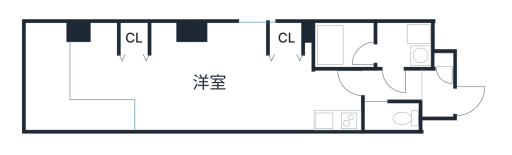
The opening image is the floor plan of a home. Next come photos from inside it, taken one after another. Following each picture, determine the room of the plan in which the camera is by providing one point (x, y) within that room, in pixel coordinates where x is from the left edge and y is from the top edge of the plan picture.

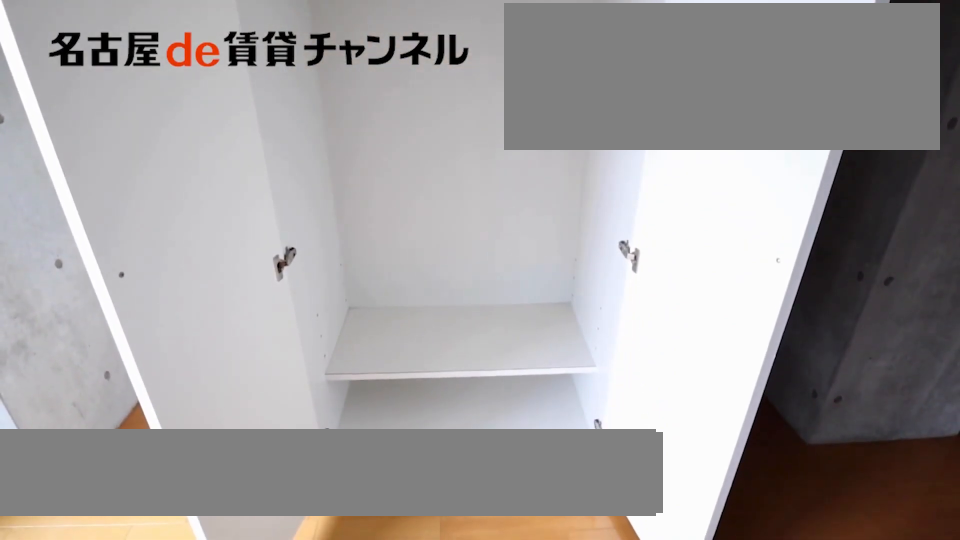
(132, 38)
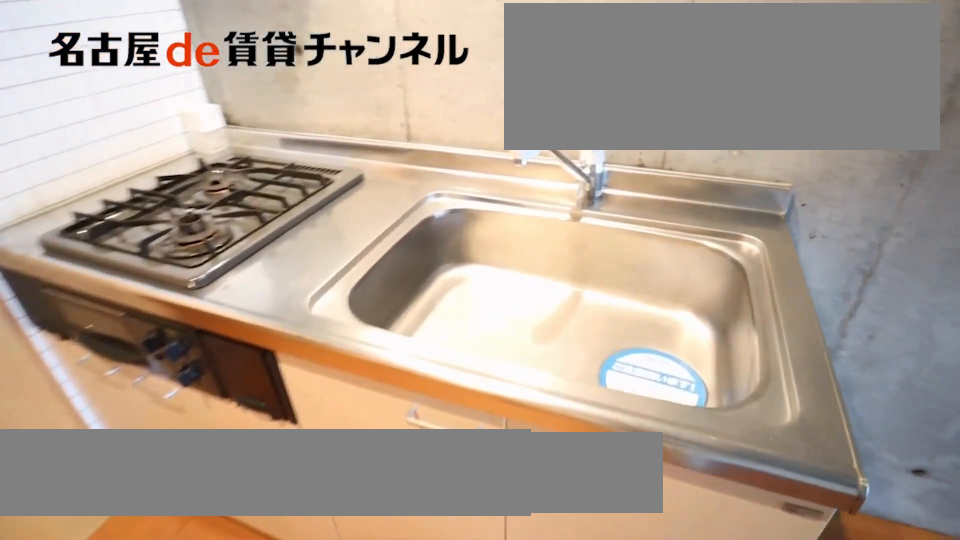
(338, 118)
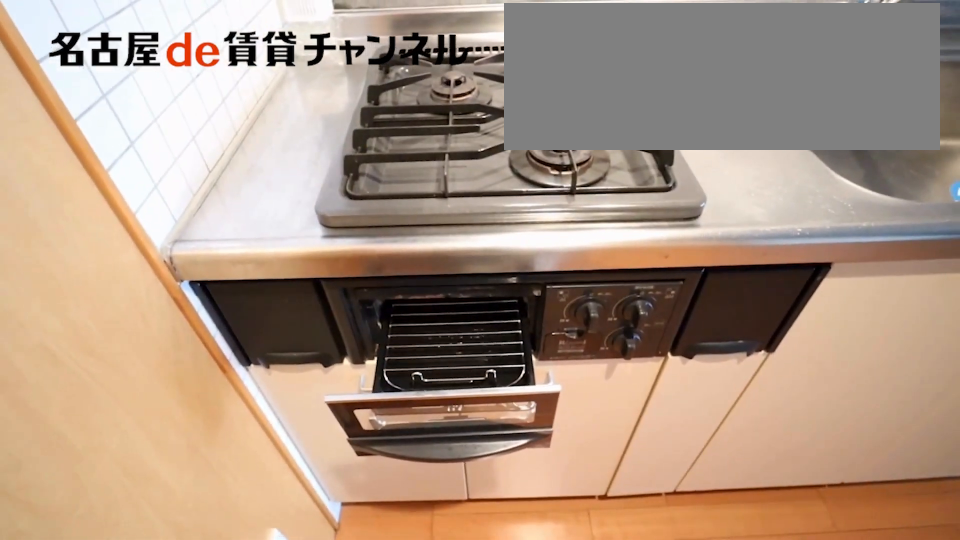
(338, 118)
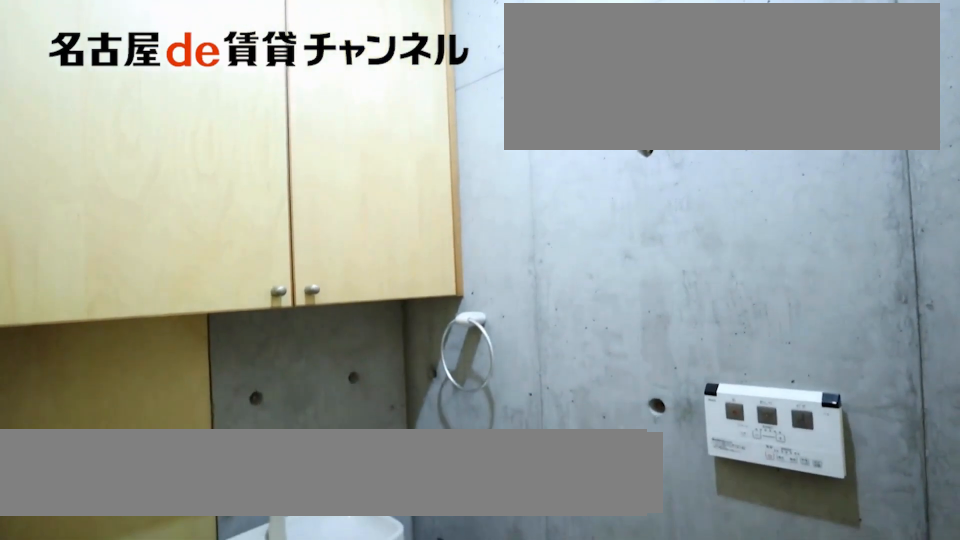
(392, 117)
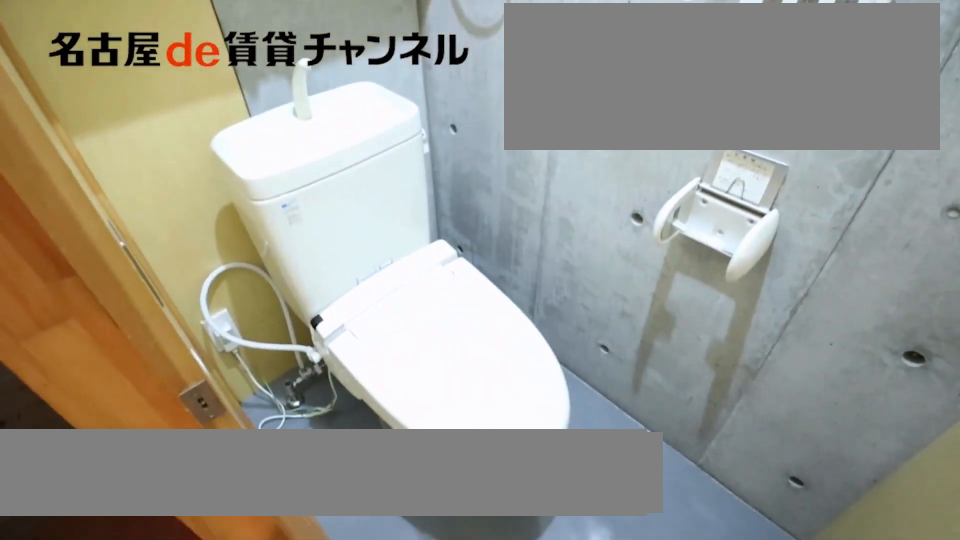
(392, 117)
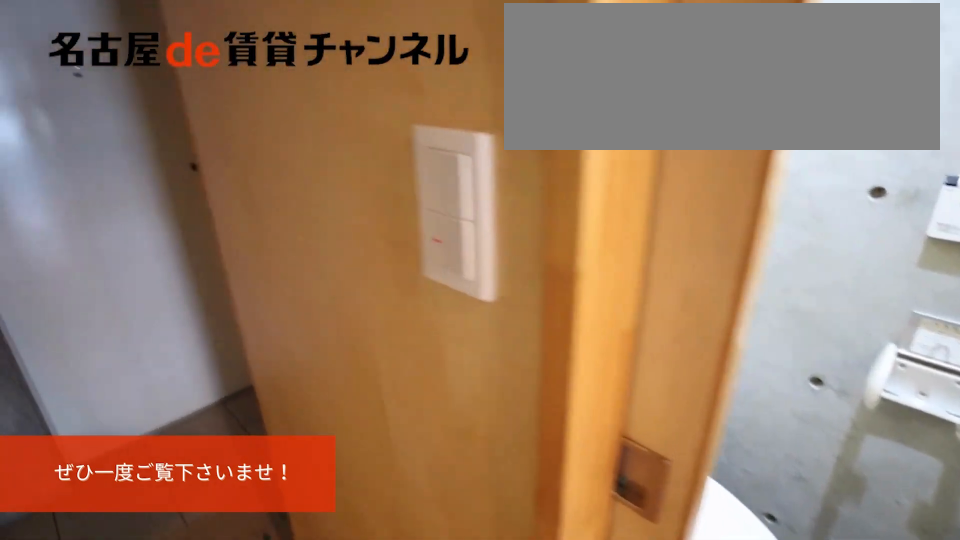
(438, 94)
